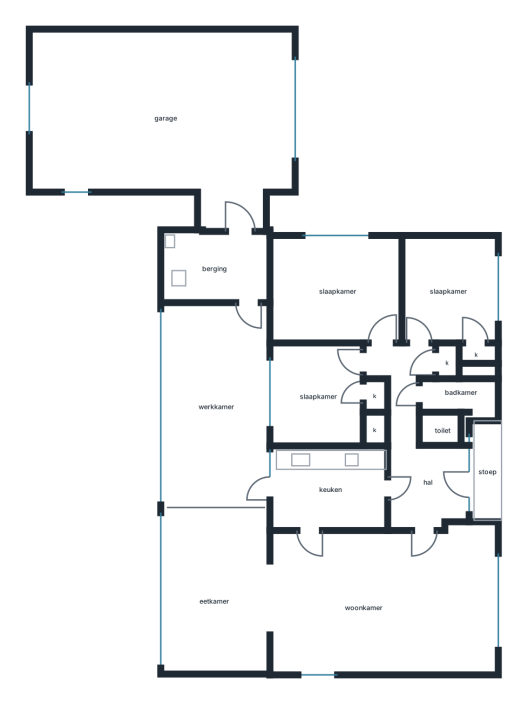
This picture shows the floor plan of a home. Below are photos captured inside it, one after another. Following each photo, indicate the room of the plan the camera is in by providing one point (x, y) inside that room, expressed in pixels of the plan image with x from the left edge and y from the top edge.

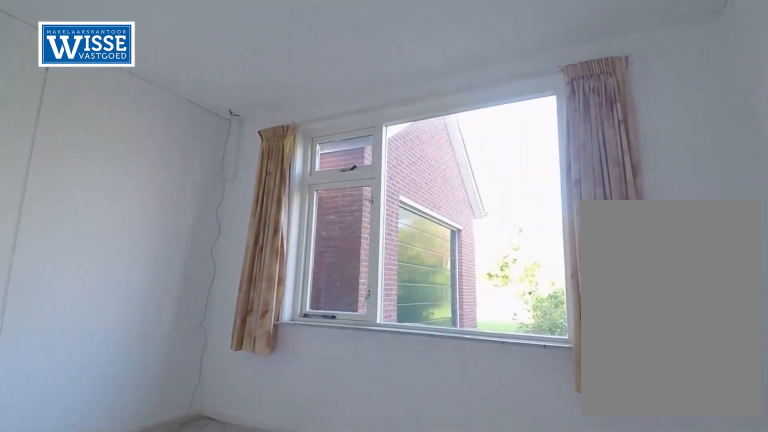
(335, 290)
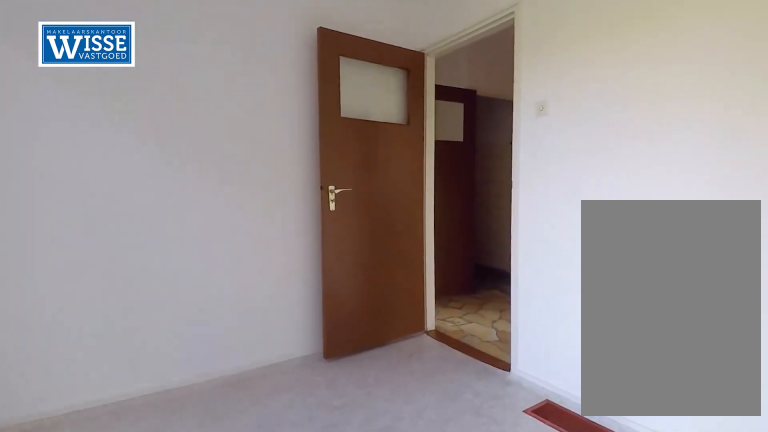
(335, 290)
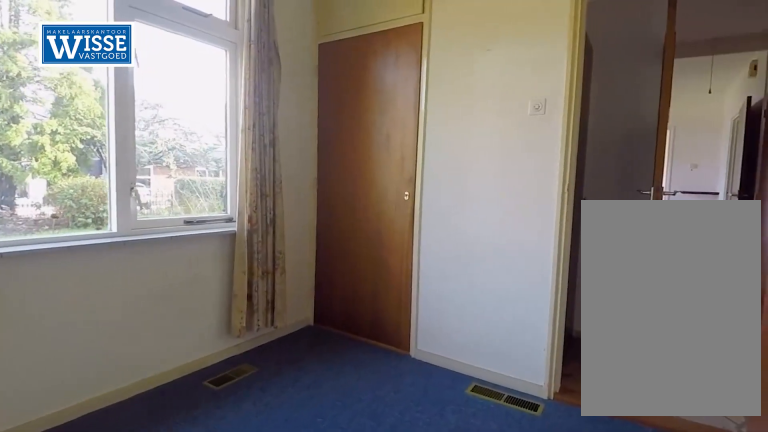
(452, 290)
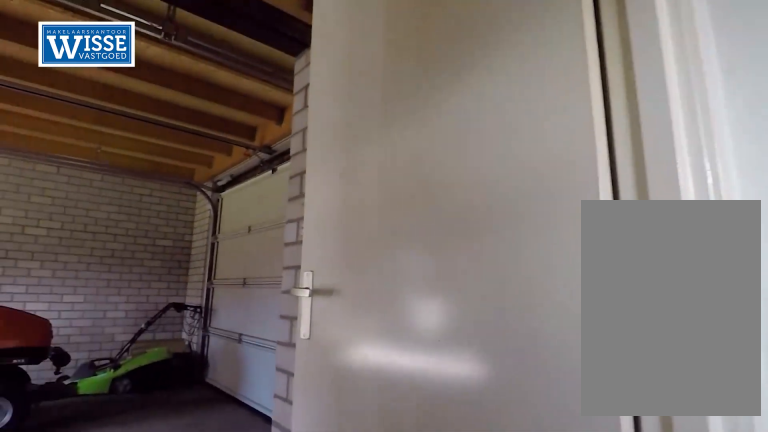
(213, 267)
